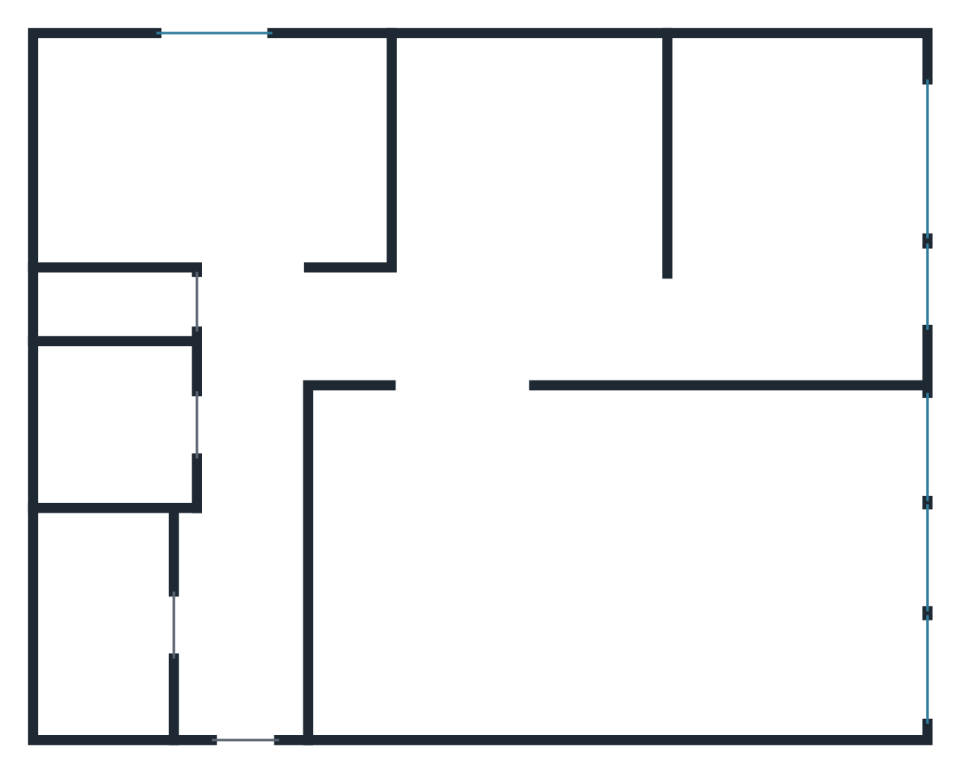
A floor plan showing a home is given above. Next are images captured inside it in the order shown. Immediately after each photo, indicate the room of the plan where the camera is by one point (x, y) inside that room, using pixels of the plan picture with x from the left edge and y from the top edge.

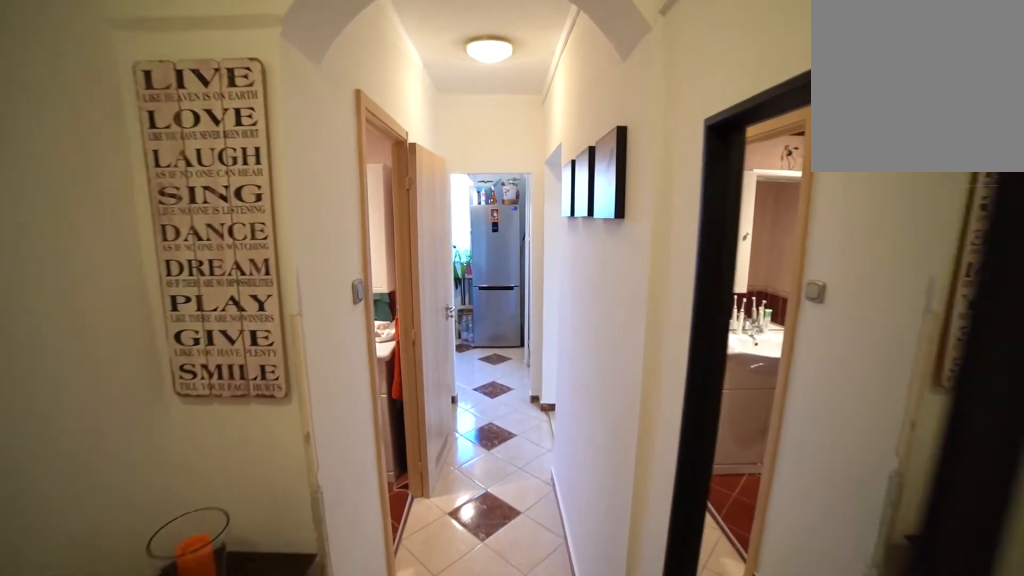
(243, 645)
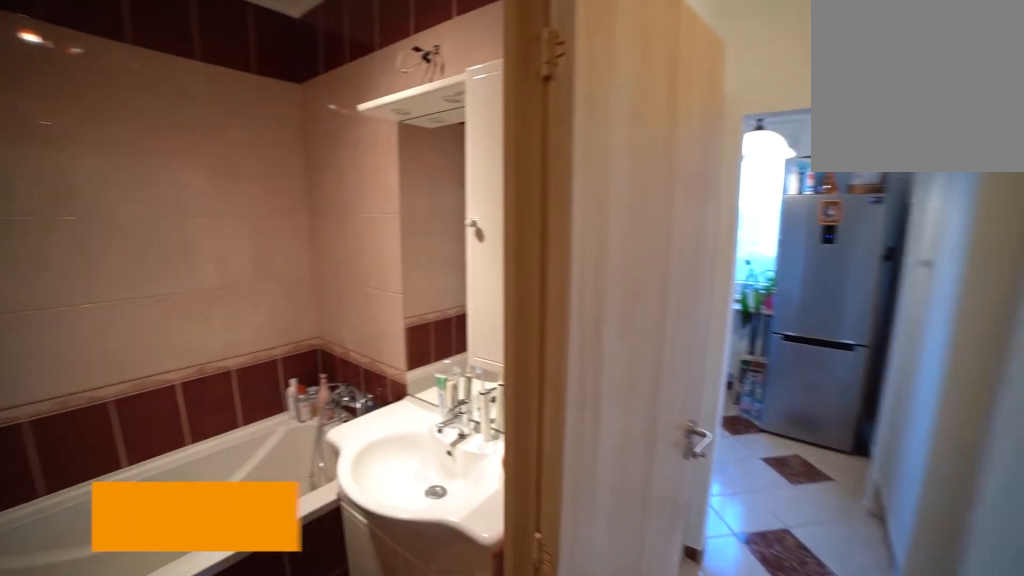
(241, 644)
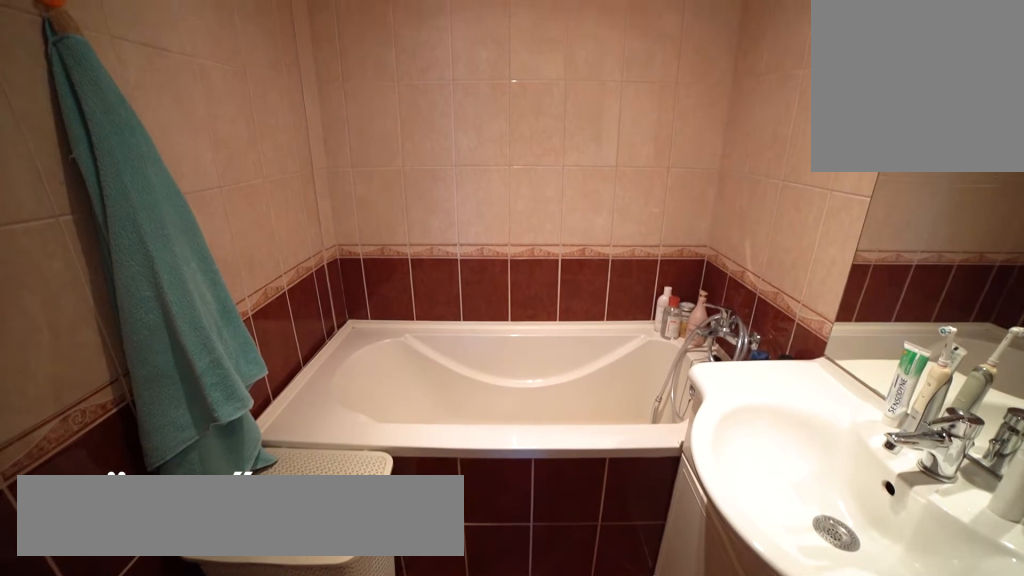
(98, 429)
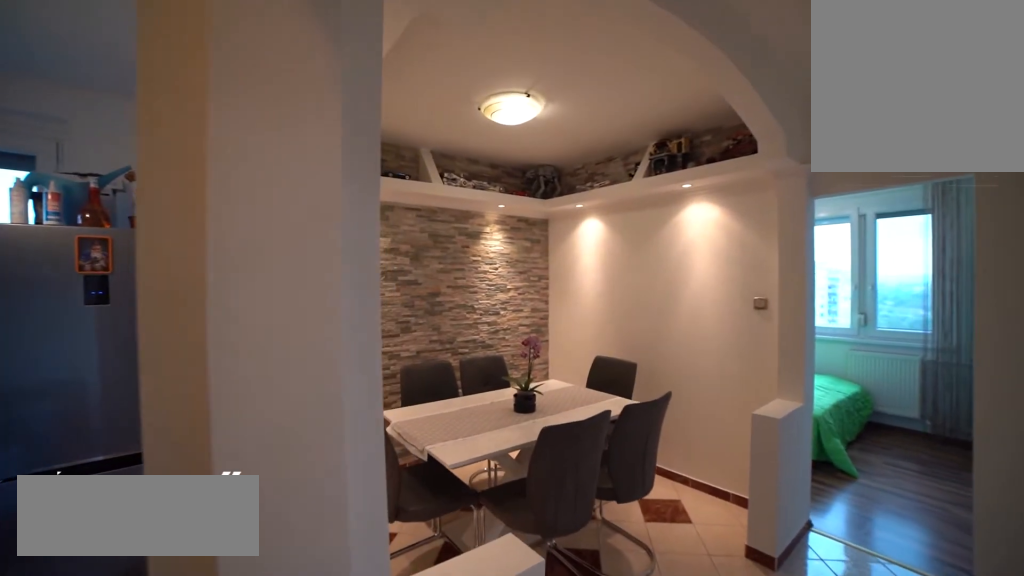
(259, 352)
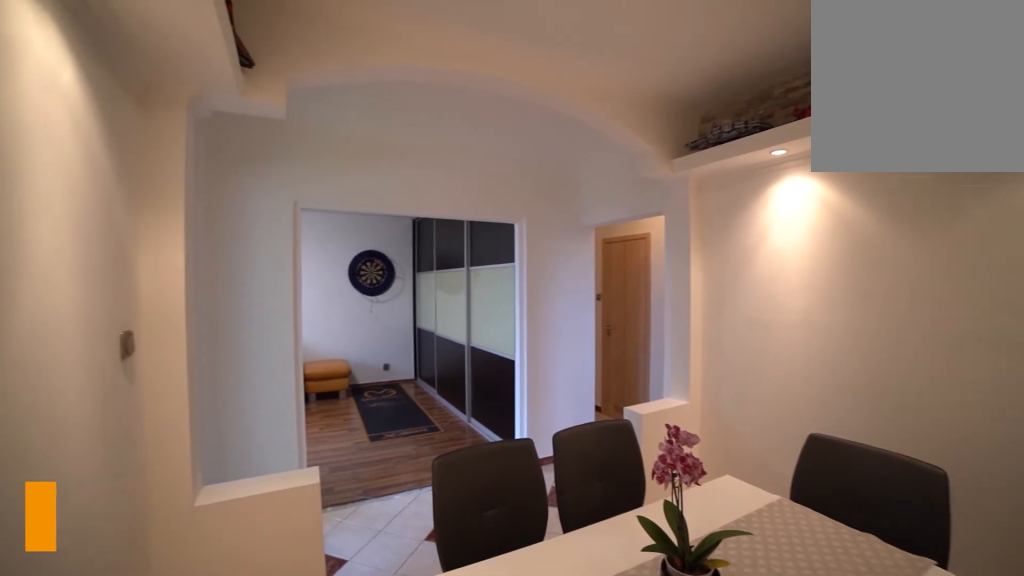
(531, 155)
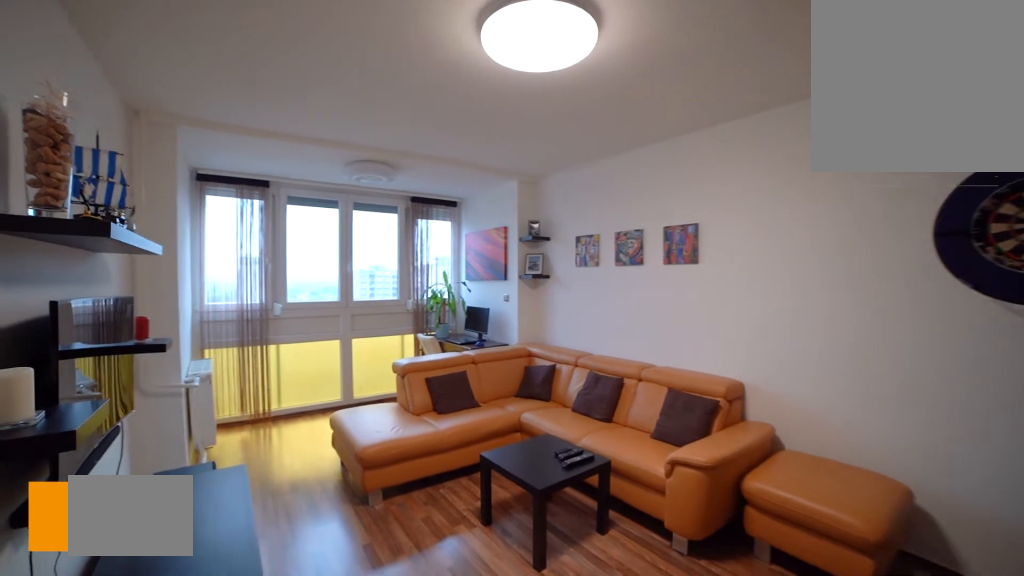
(481, 558)
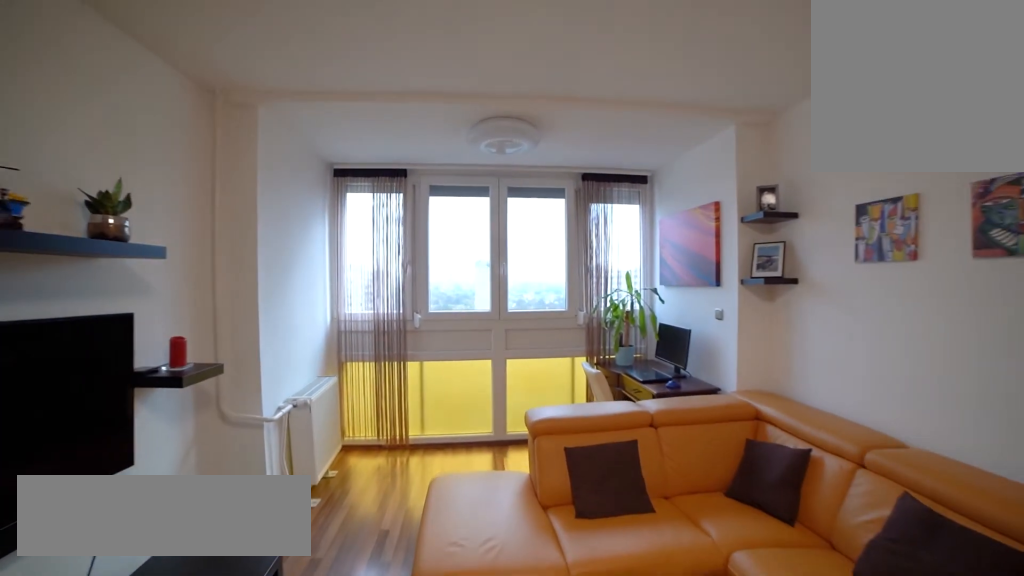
(481, 558)
